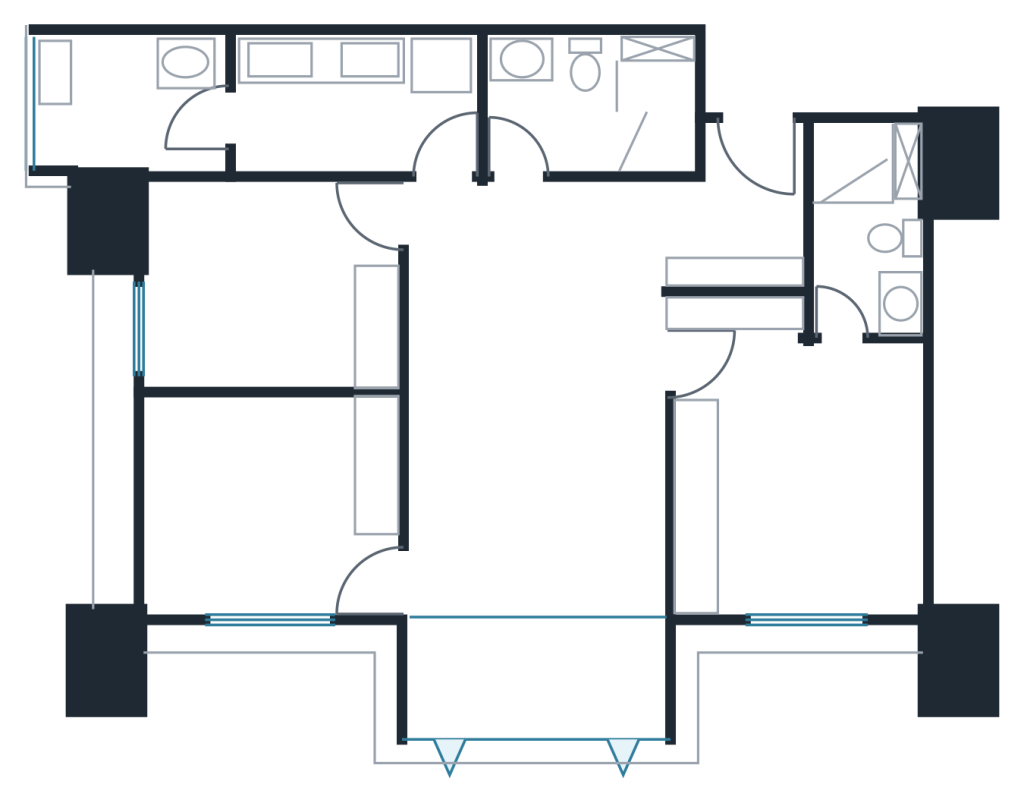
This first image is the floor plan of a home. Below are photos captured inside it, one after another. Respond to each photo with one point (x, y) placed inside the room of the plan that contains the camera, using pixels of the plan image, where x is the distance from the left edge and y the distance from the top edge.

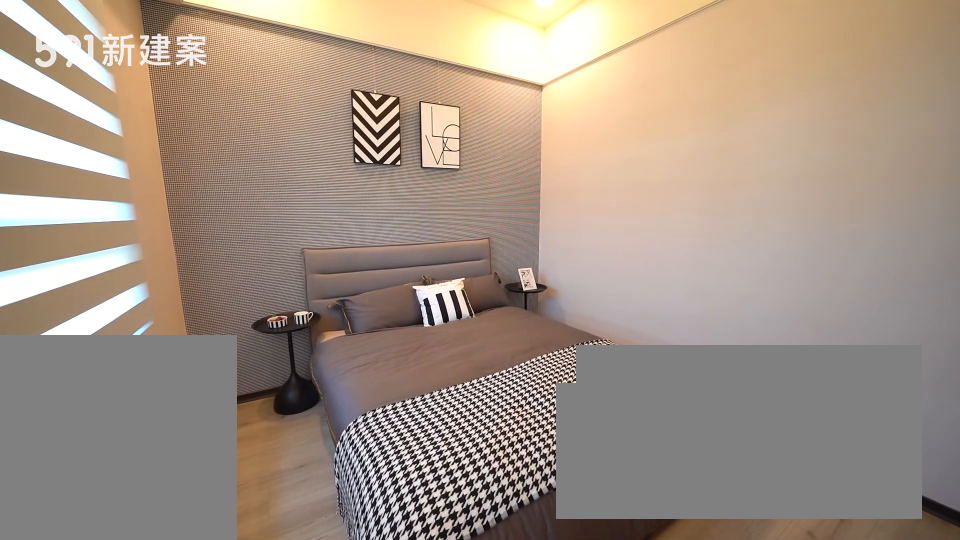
(272, 508)
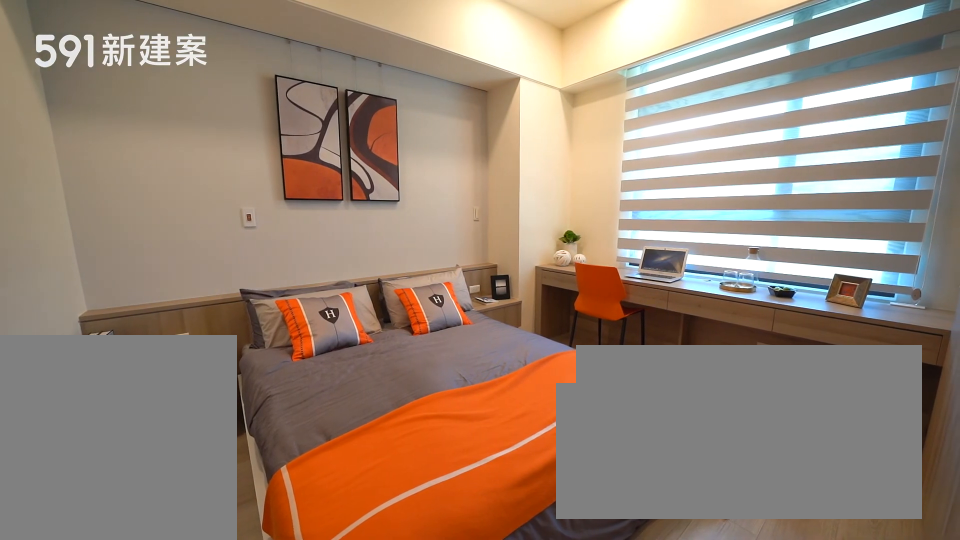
(798, 485)
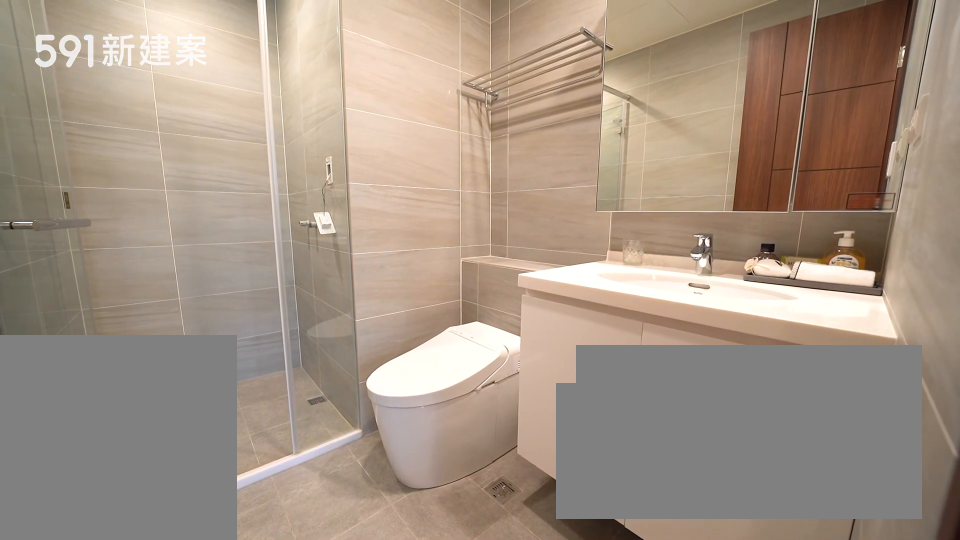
(868, 216)
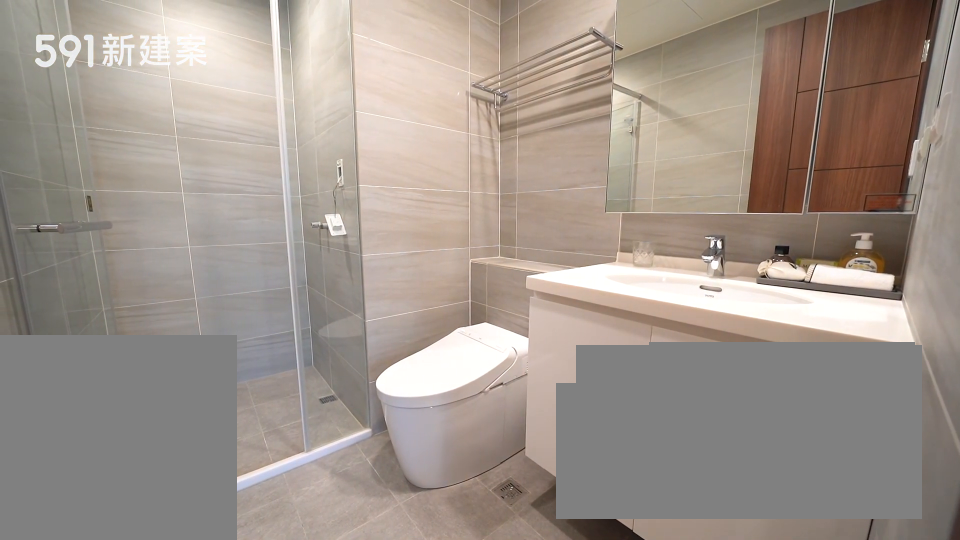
(868, 216)
